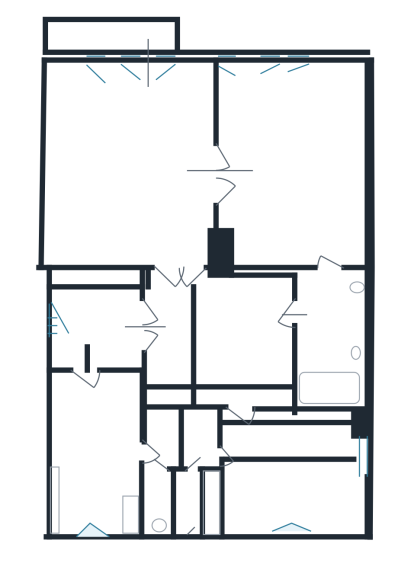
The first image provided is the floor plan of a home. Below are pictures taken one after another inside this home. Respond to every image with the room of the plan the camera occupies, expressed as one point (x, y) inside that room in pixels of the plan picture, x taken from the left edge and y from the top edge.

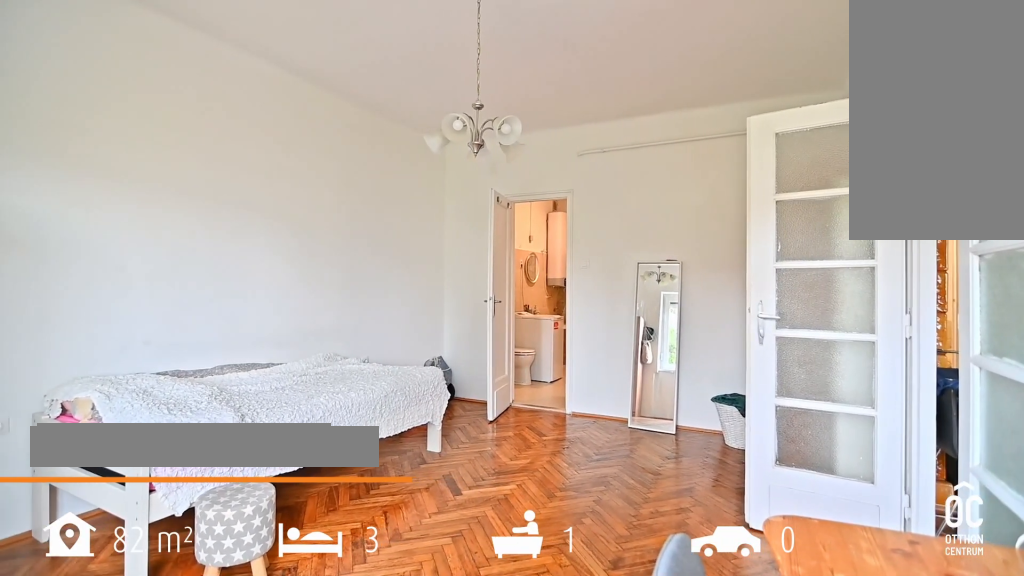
(289, 169)
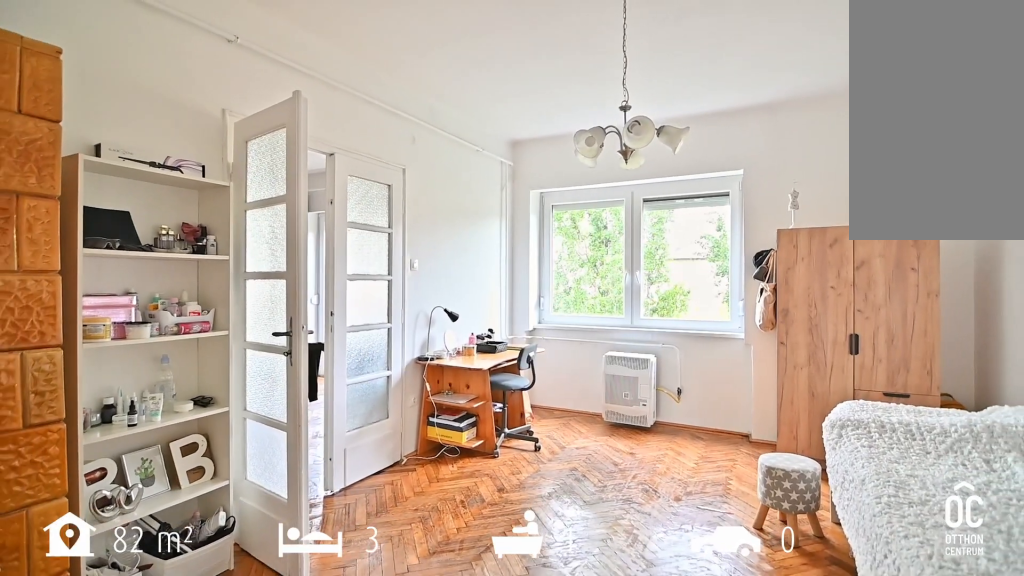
(288, 169)
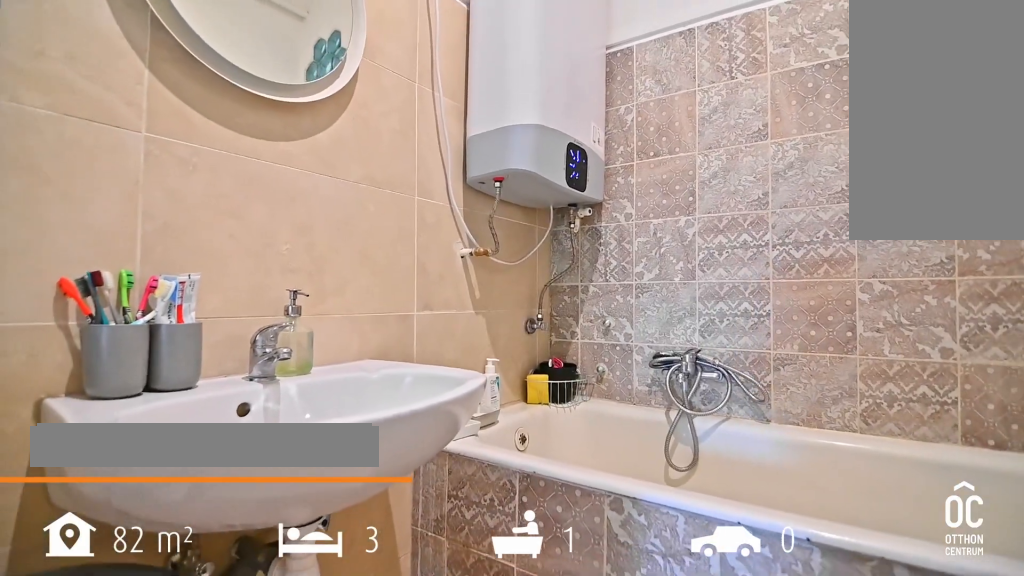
(326, 341)
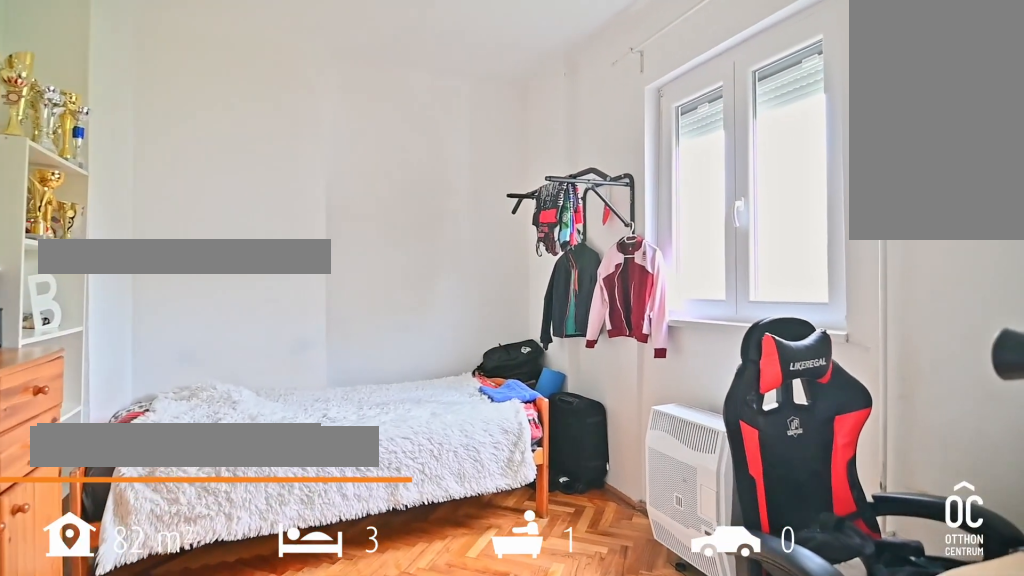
(291, 470)
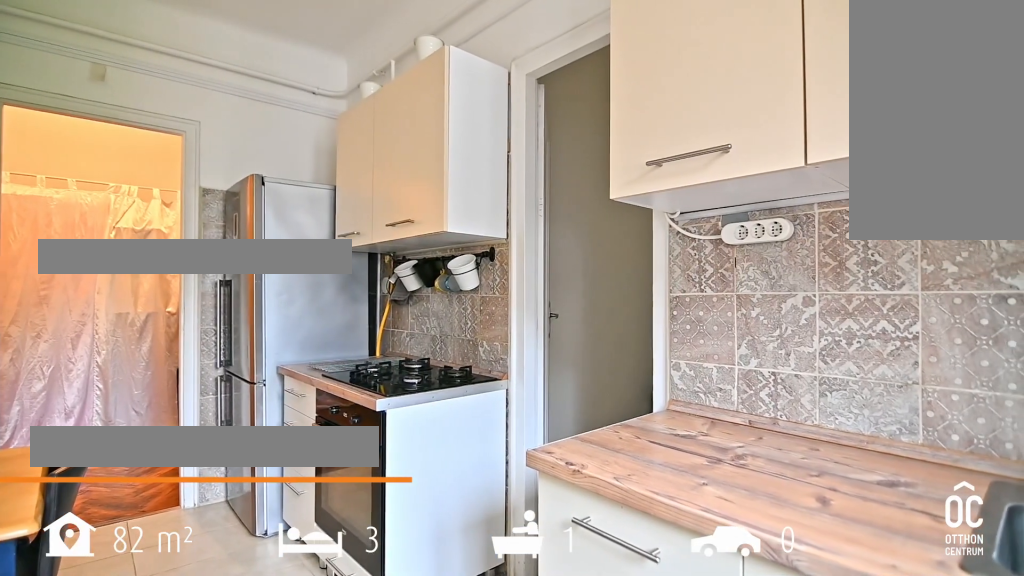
(96, 449)
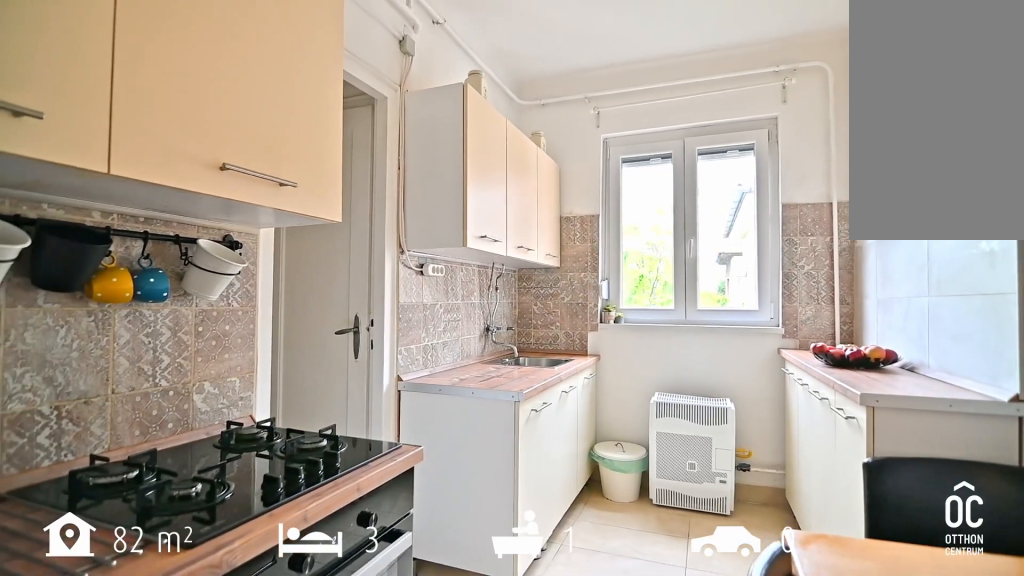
(96, 449)
